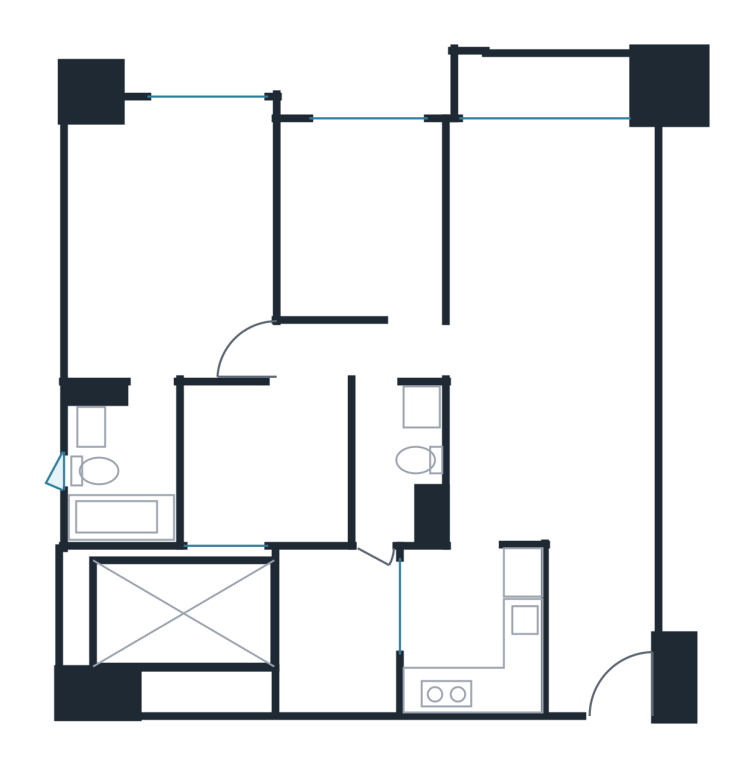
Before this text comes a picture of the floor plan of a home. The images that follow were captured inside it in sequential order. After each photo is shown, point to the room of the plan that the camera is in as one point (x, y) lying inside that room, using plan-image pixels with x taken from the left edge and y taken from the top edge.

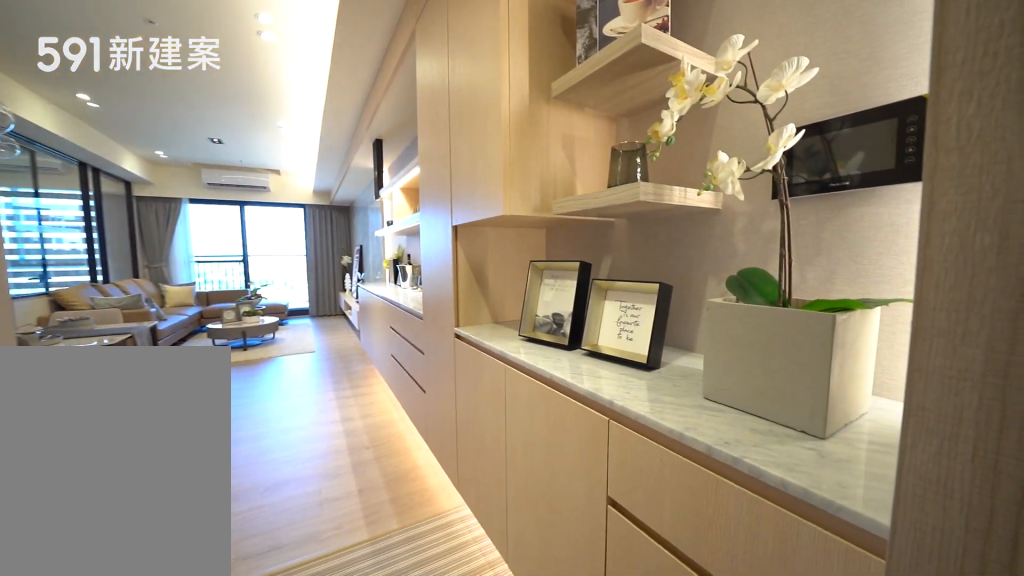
(600, 669)
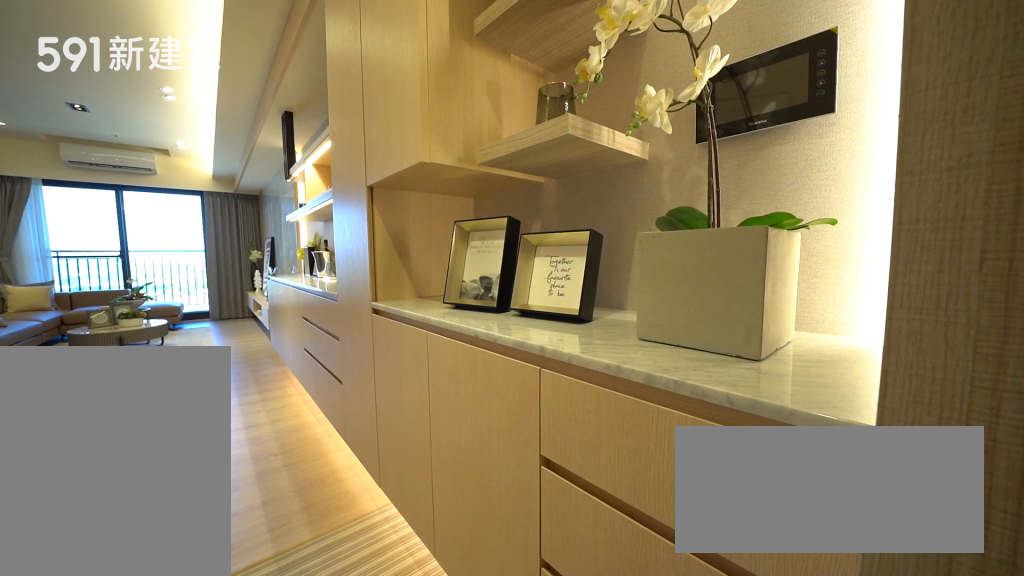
(600, 669)
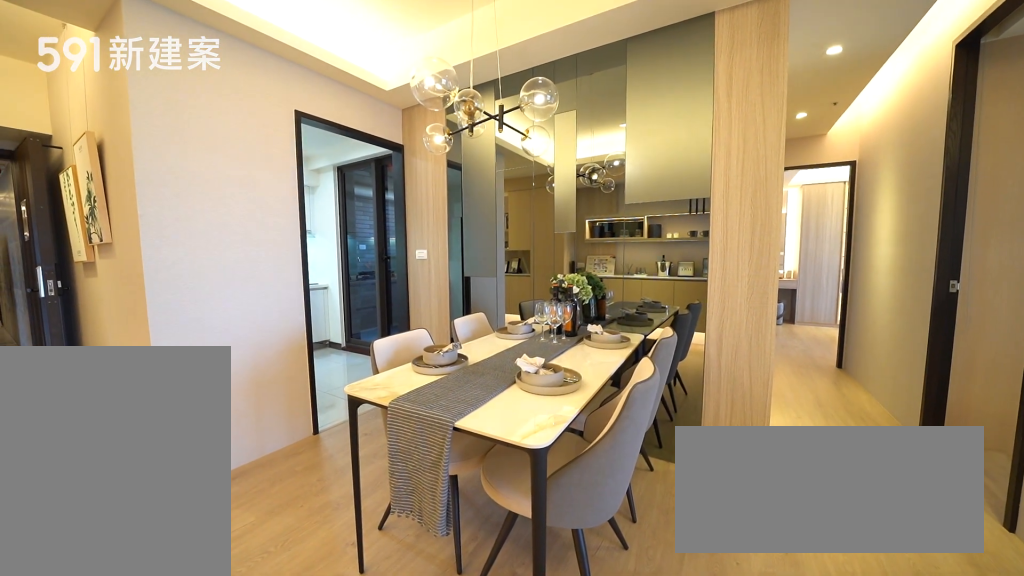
(522, 434)
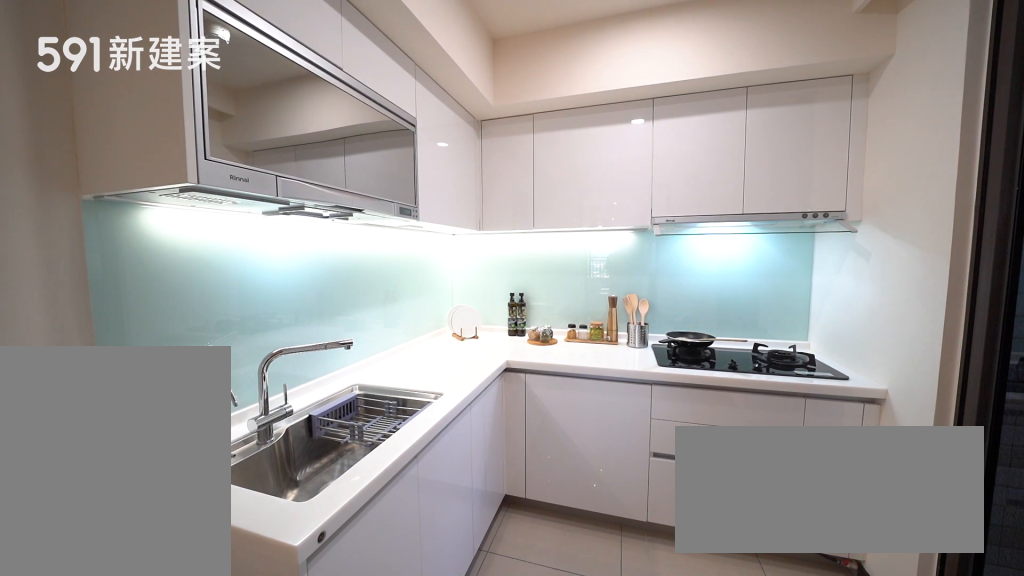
(472, 632)
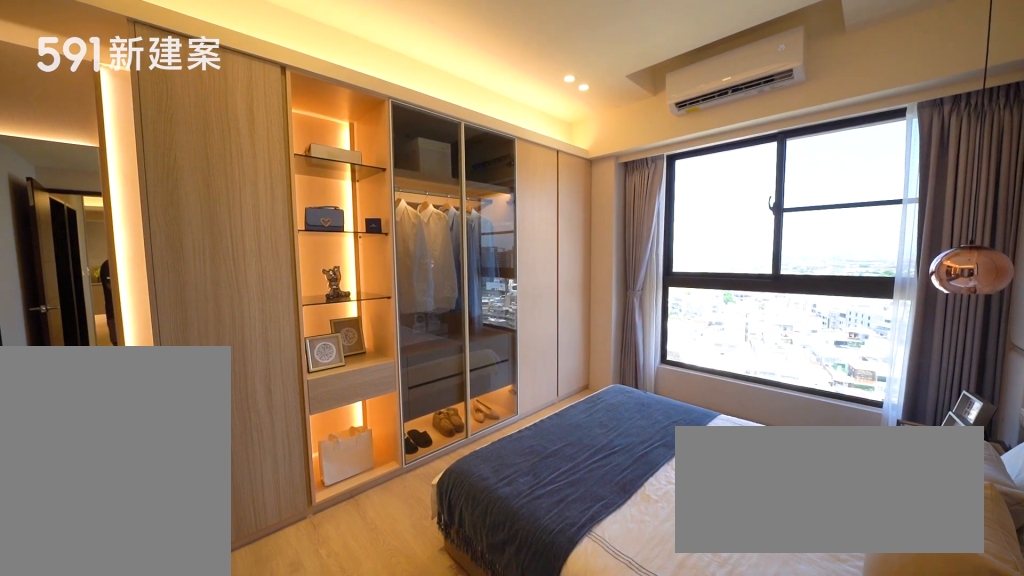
(163, 235)
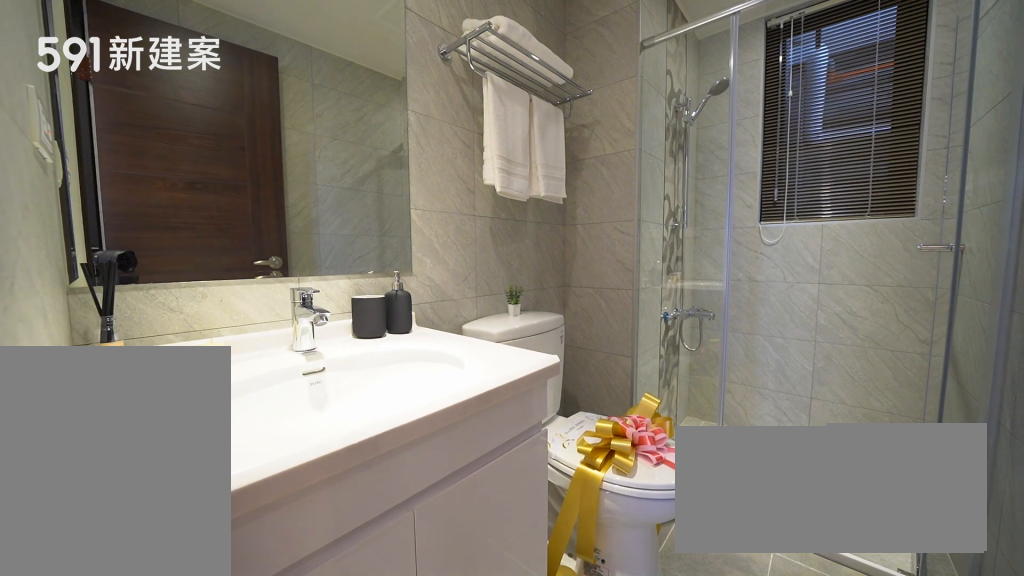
(399, 464)
